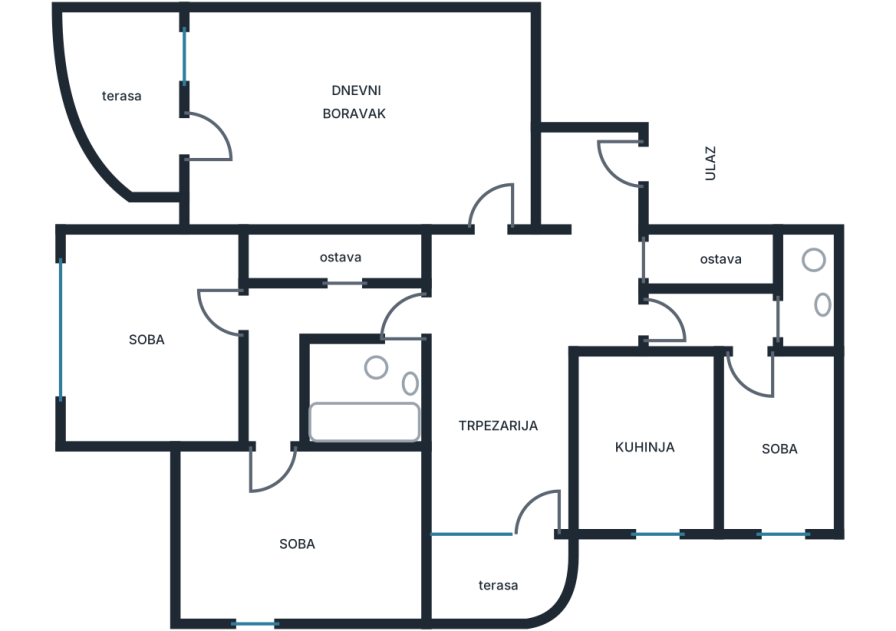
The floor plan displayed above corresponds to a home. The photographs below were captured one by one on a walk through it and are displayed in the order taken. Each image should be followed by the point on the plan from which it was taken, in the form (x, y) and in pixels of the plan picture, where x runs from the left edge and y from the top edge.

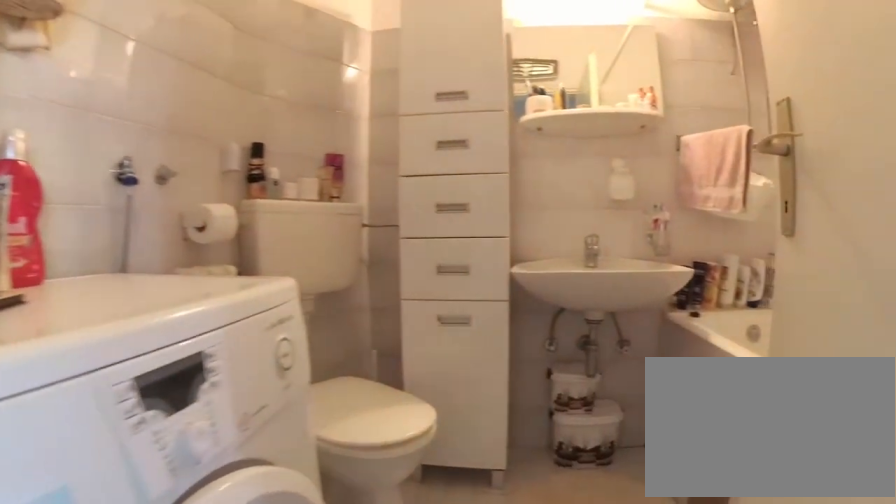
(276, 400)
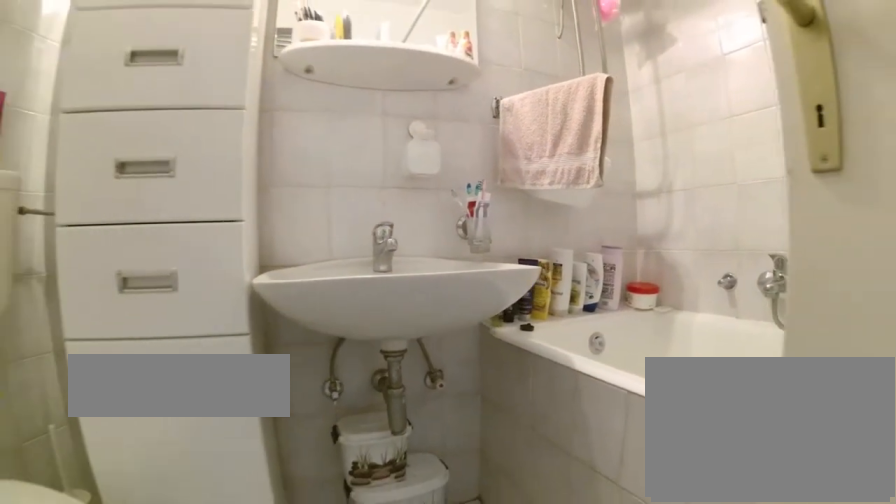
(313, 390)
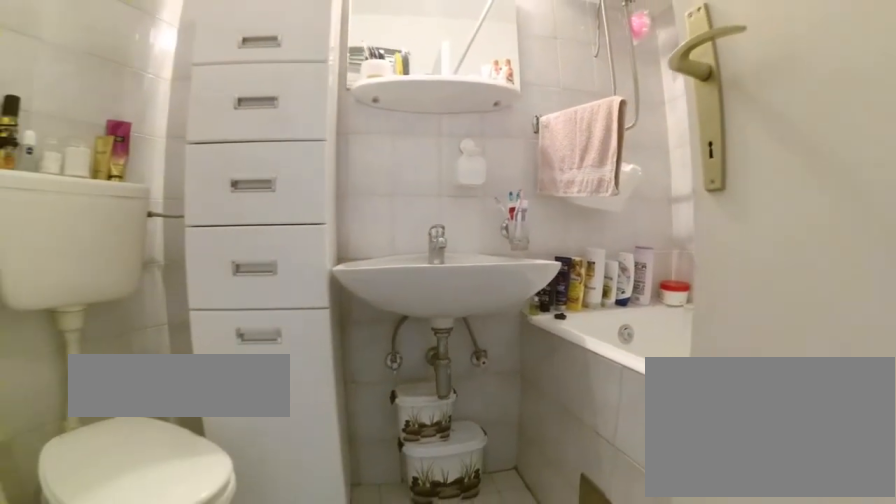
(298, 393)
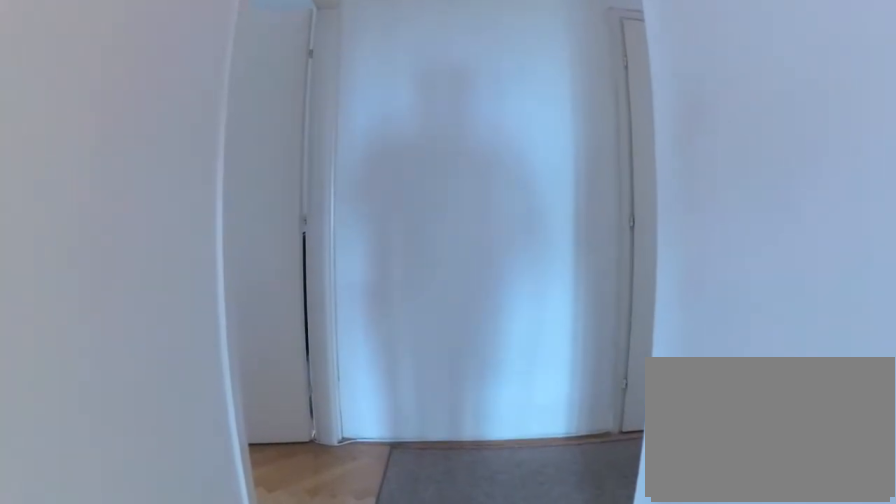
(273, 407)
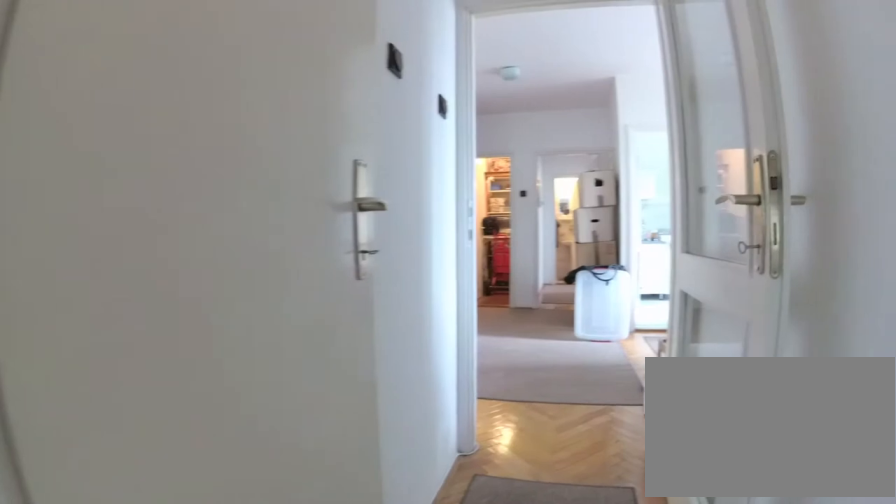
(275, 316)
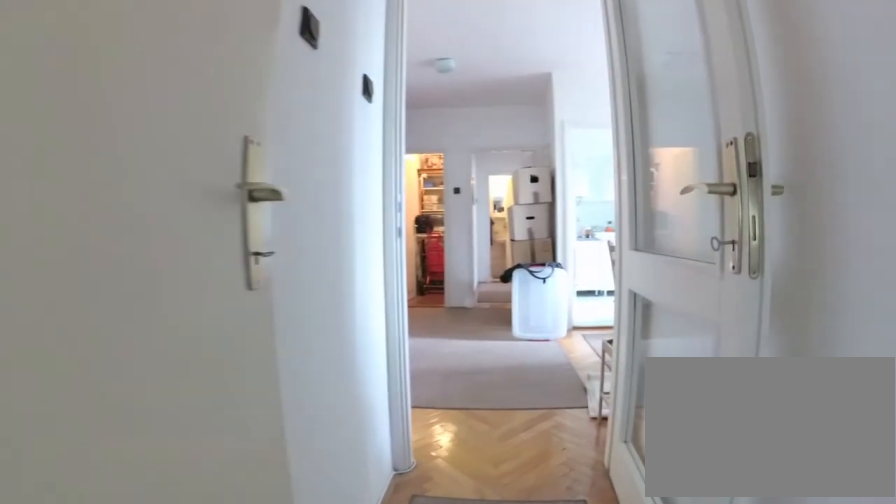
(288, 315)
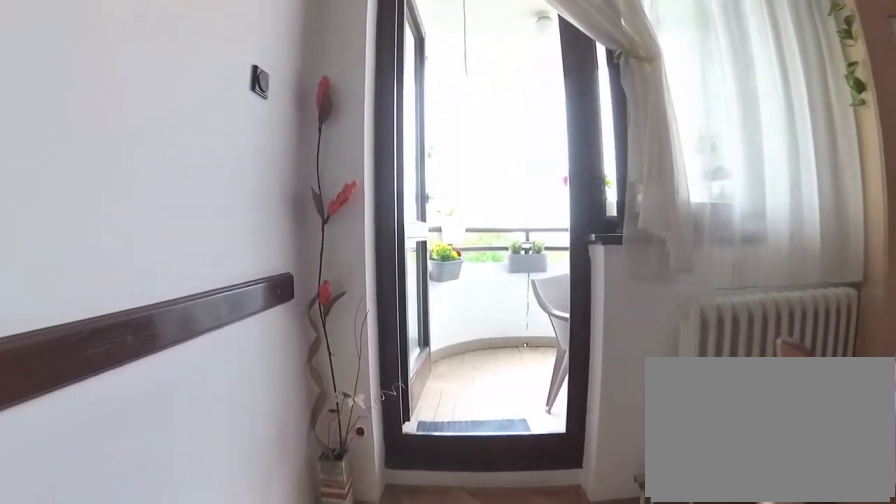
(520, 422)
